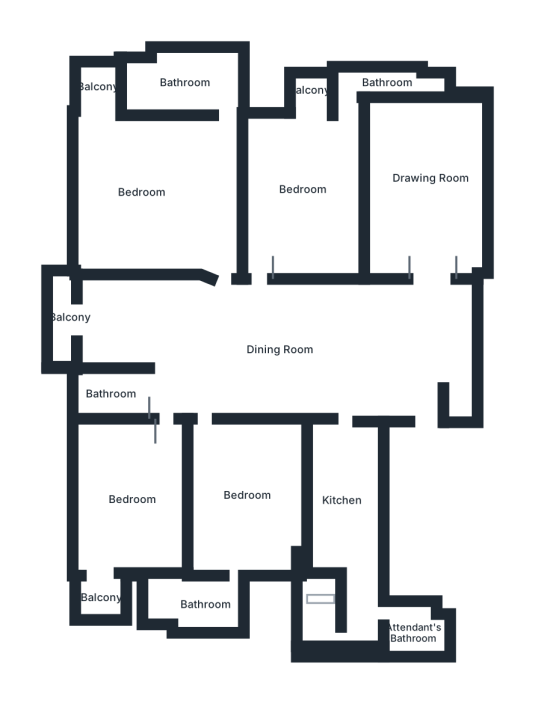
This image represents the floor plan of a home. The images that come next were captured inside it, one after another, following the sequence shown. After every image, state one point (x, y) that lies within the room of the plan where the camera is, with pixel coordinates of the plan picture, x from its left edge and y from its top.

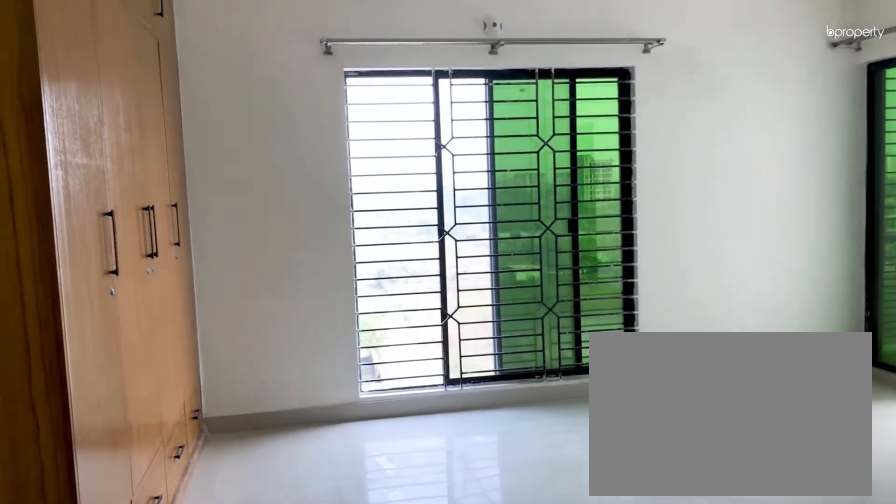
(137, 197)
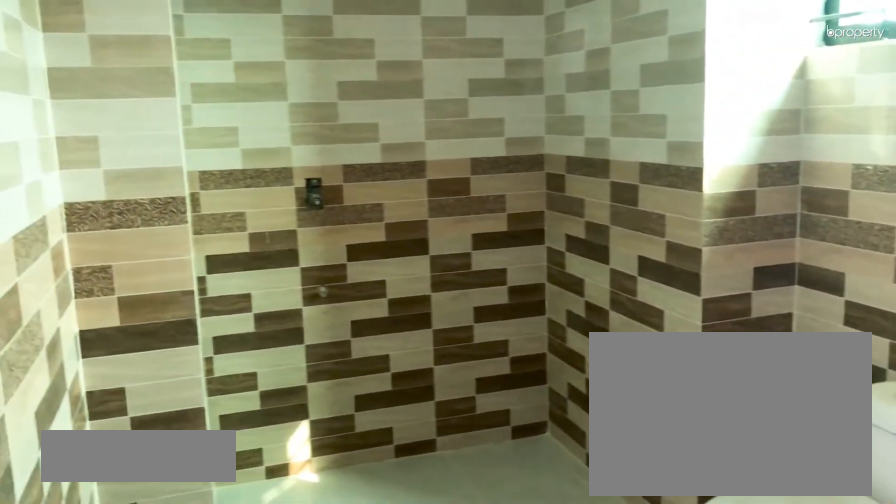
(183, 84)
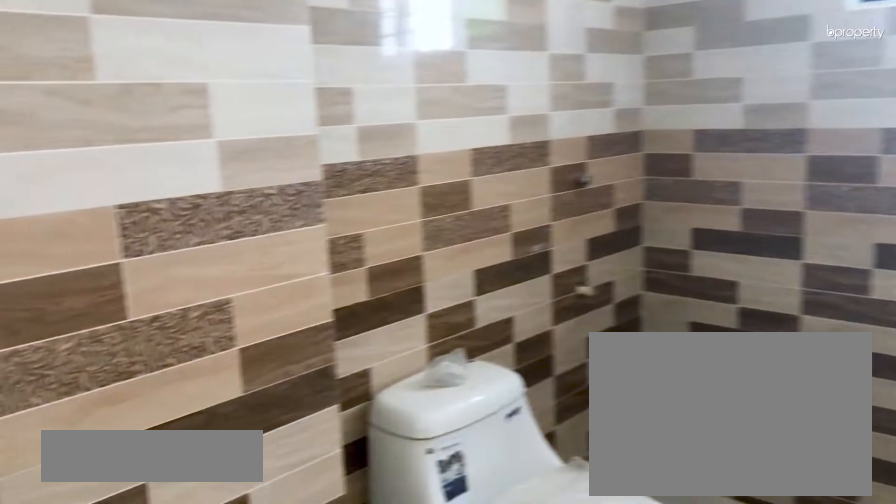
(108, 393)
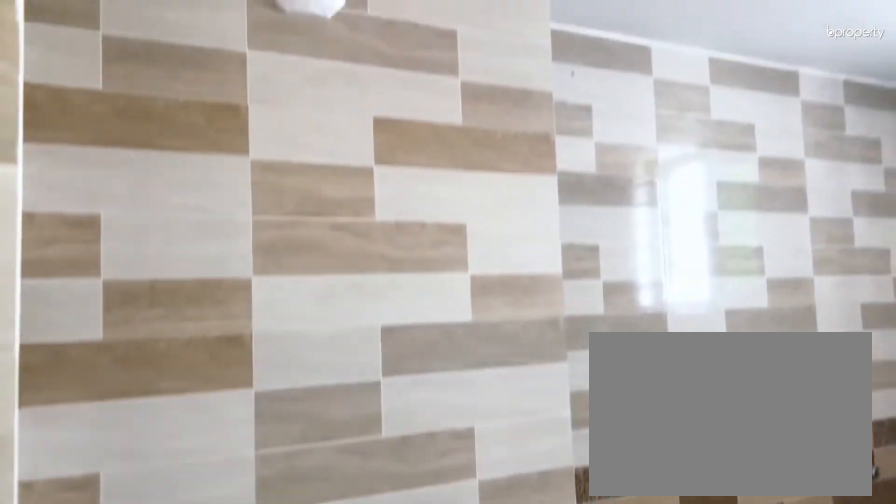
(108, 393)
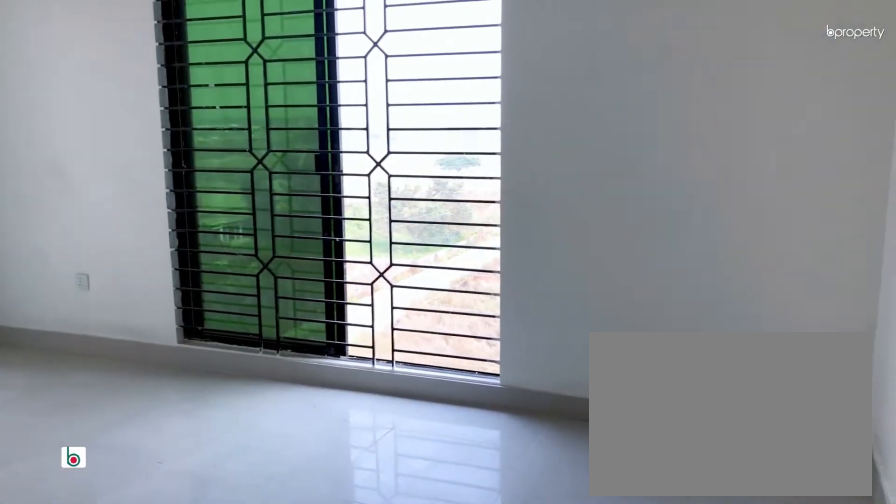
(123, 496)
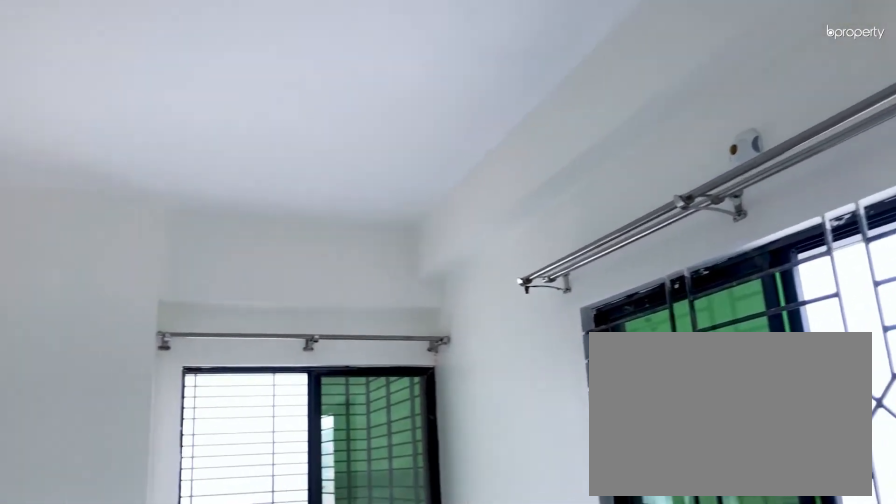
(123, 496)
